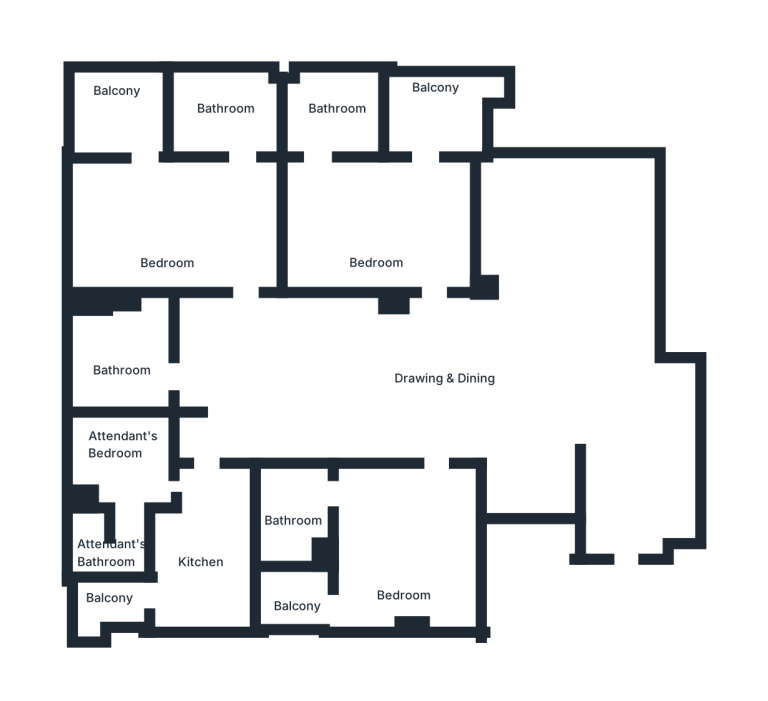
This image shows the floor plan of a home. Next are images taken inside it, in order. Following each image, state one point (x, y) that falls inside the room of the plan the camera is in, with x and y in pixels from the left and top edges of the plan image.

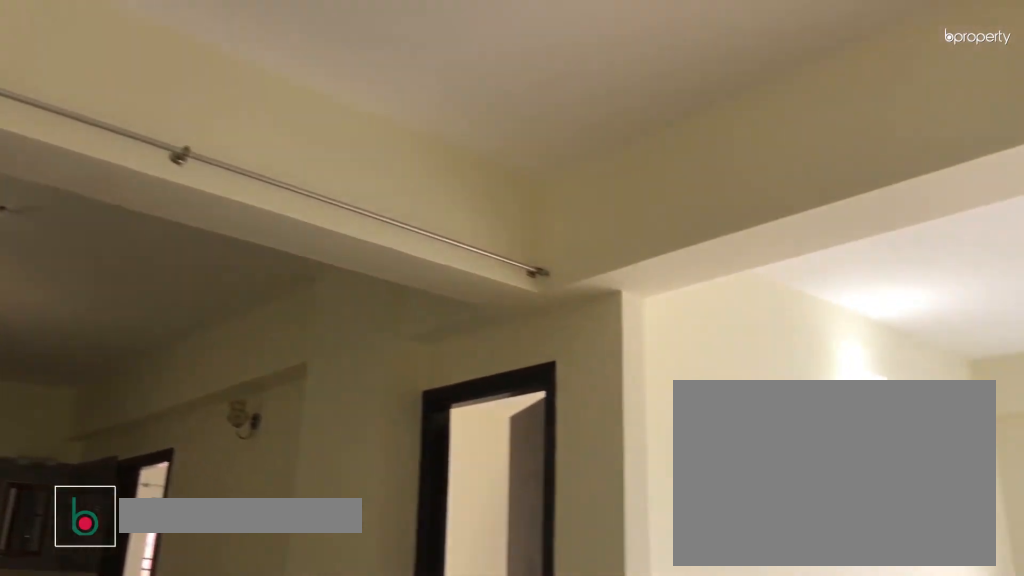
(484, 390)
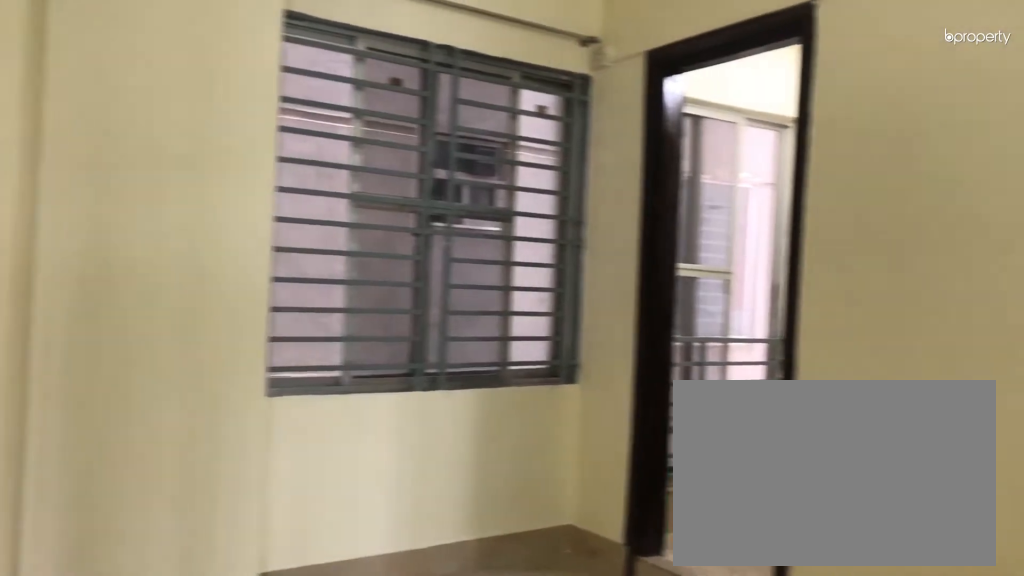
(399, 537)
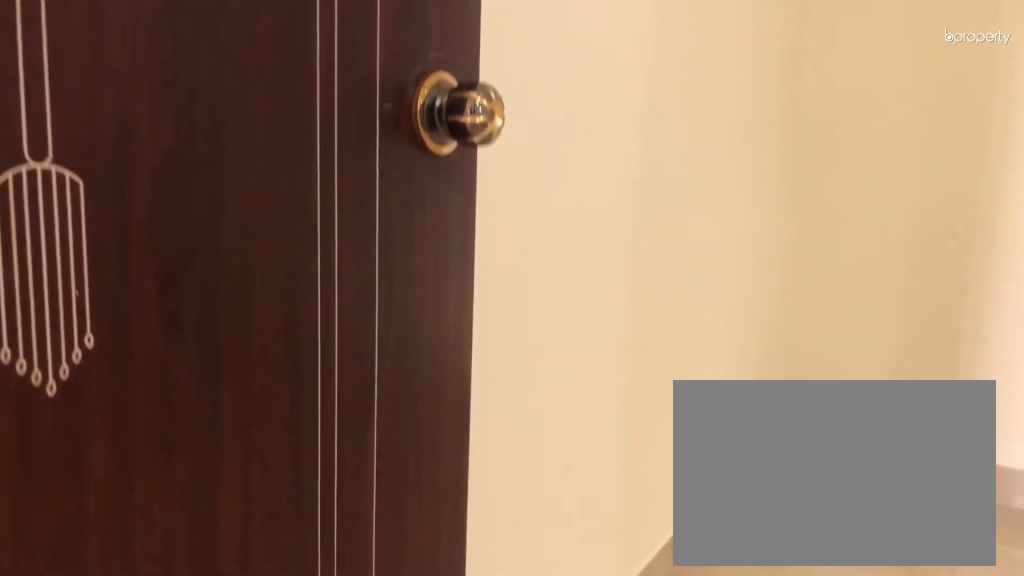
(399, 537)
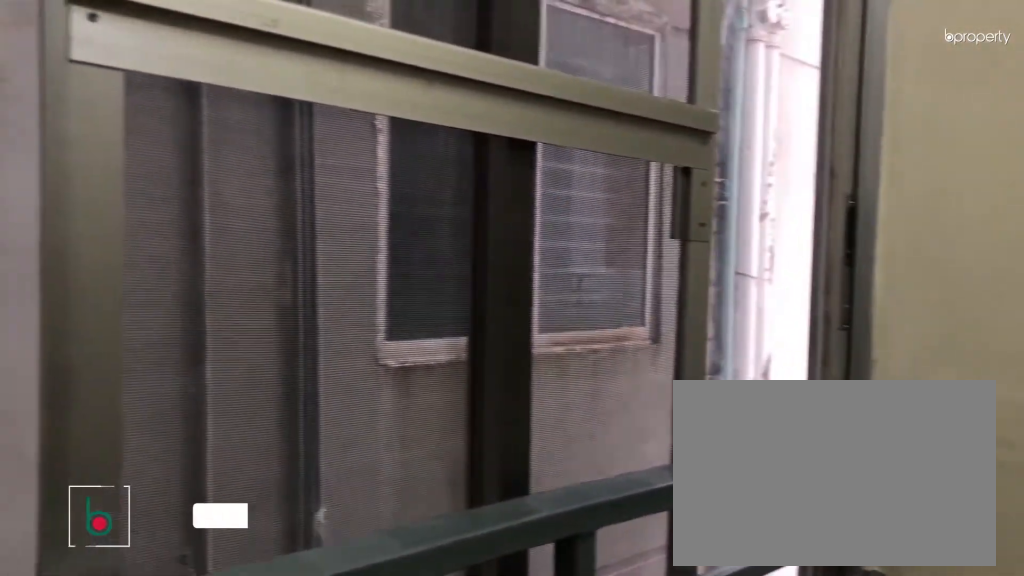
(297, 604)
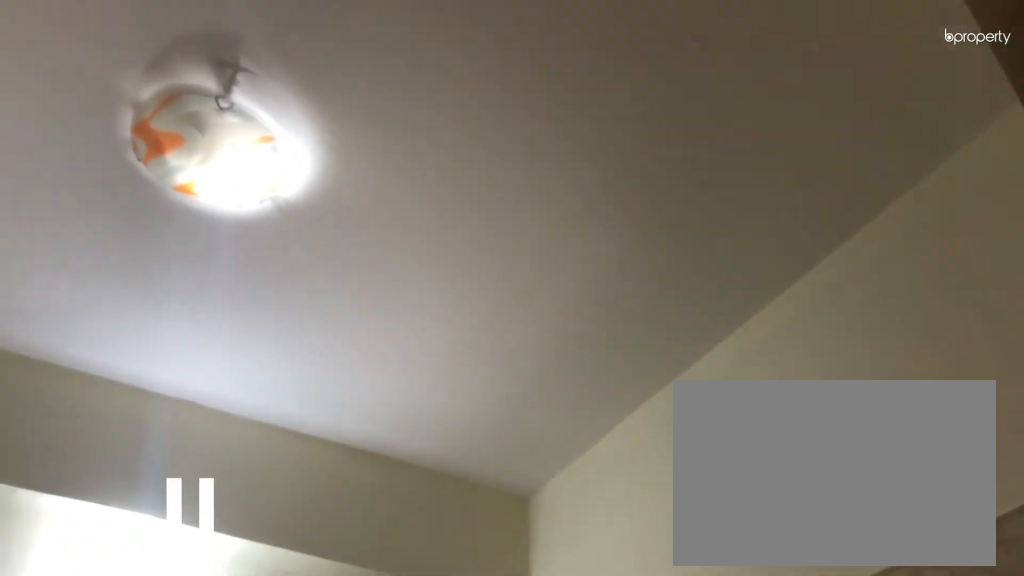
(207, 555)
